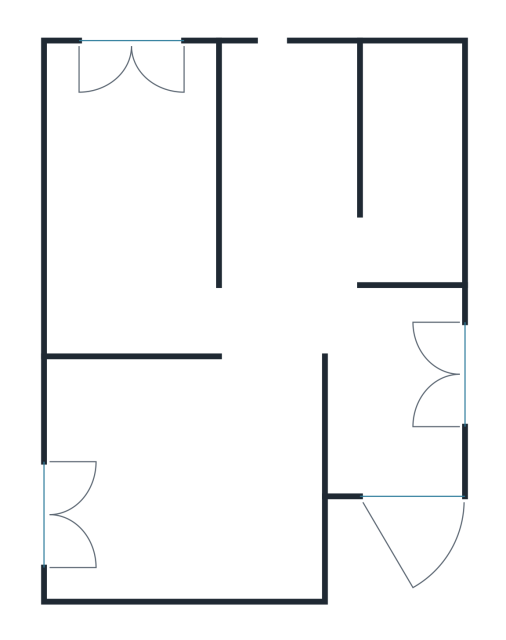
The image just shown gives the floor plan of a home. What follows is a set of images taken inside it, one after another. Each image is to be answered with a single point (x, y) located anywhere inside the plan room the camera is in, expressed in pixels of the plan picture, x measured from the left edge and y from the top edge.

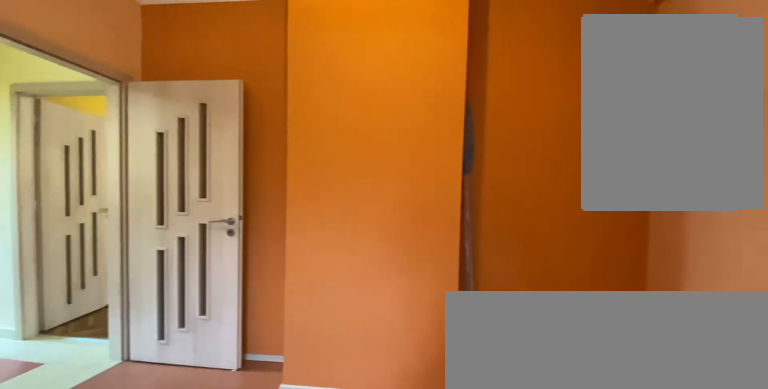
(123, 195)
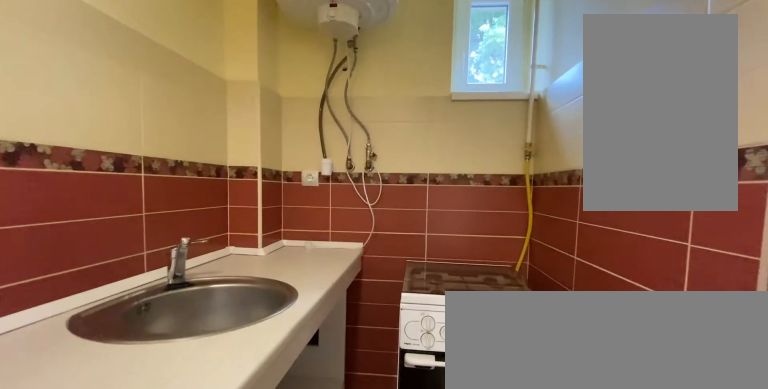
(291, 176)
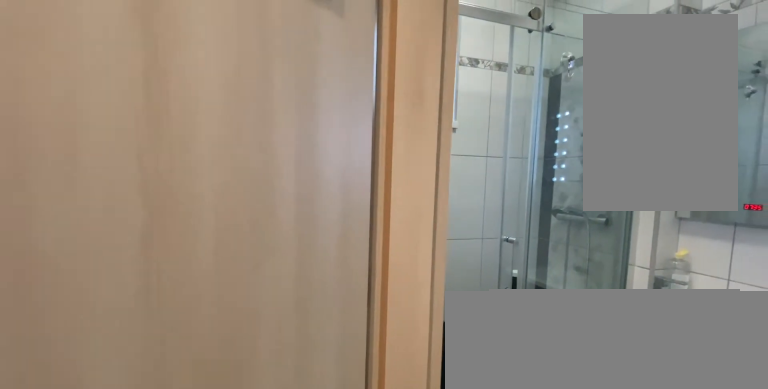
(413, 191)
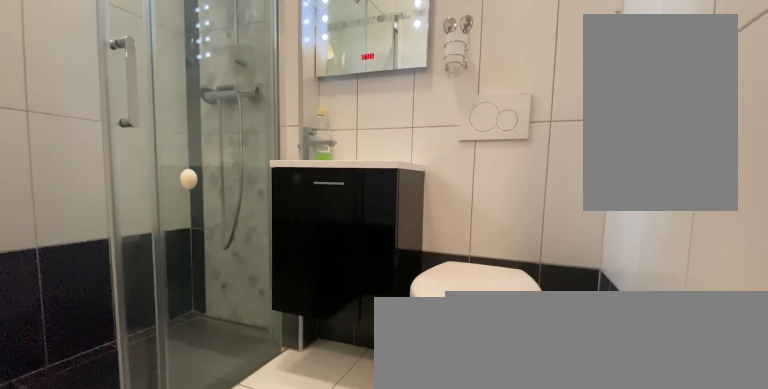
(413, 191)
